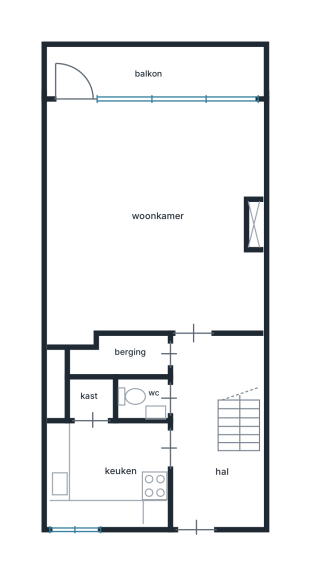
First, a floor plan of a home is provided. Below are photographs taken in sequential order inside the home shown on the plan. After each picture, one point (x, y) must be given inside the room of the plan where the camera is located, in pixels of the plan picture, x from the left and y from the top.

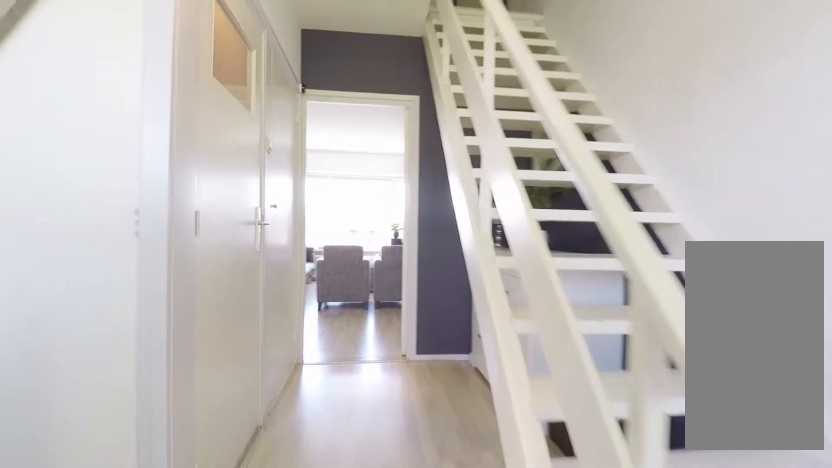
(213, 432)
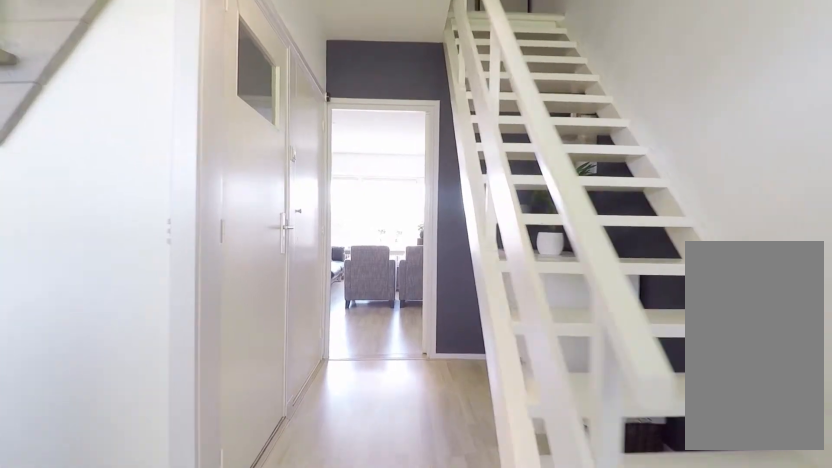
(213, 432)
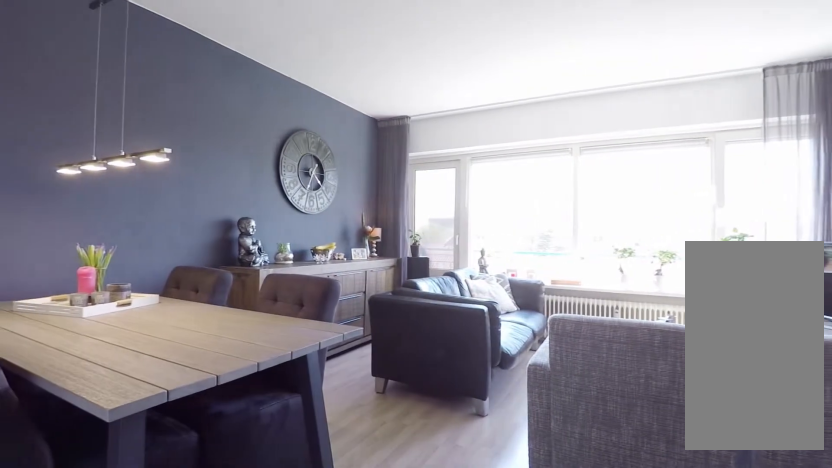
(155, 225)
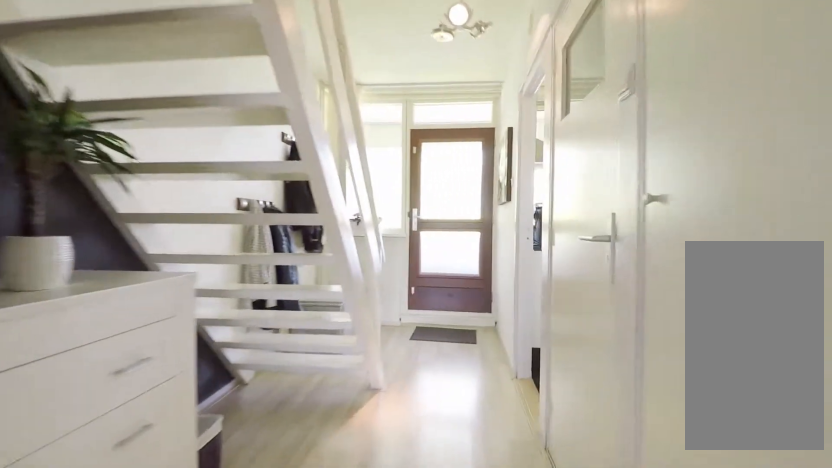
(213, 432)
